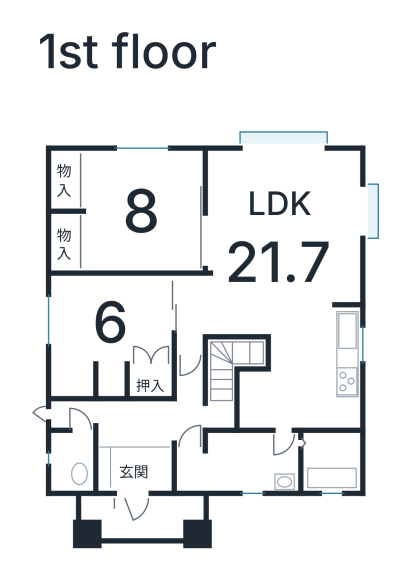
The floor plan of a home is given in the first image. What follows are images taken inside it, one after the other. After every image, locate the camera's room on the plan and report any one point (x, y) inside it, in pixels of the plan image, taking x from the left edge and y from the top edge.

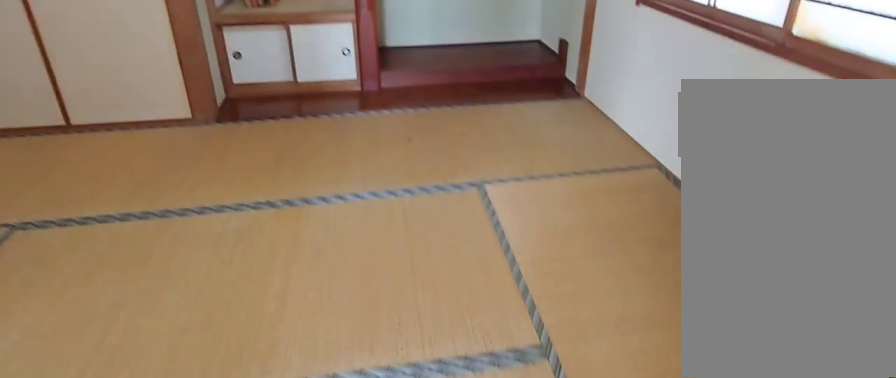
(108, 321)
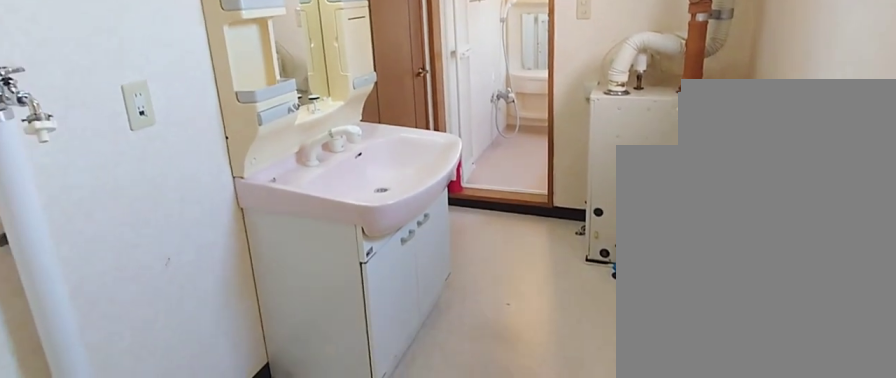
(234, 467)
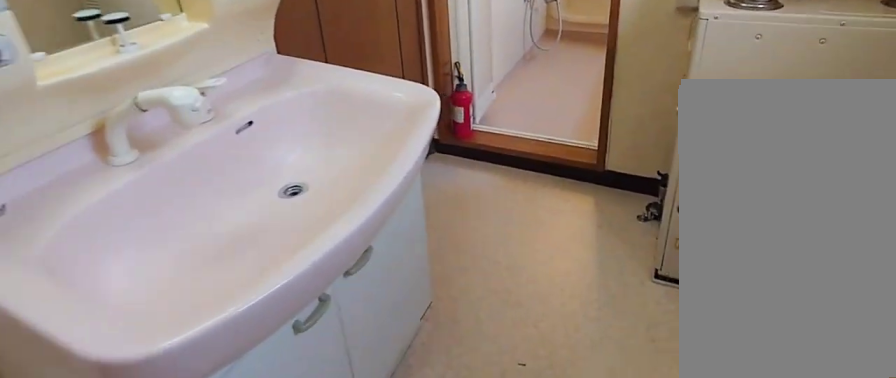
(234, 467)
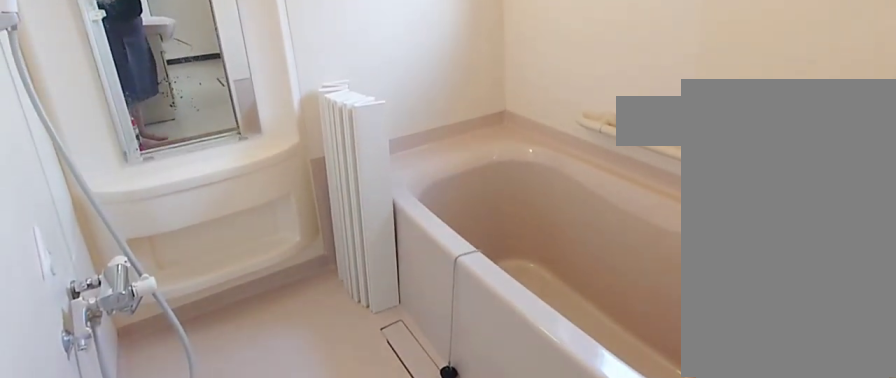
(332, 465)
